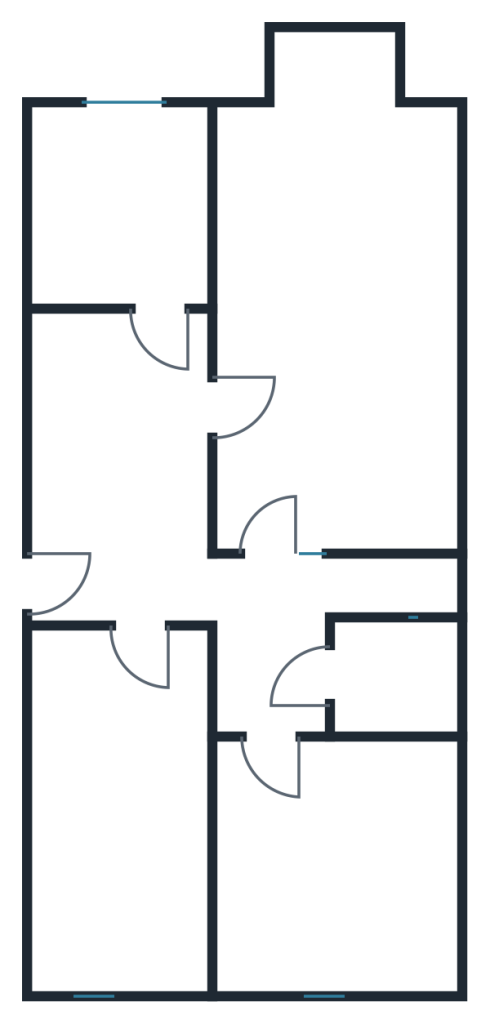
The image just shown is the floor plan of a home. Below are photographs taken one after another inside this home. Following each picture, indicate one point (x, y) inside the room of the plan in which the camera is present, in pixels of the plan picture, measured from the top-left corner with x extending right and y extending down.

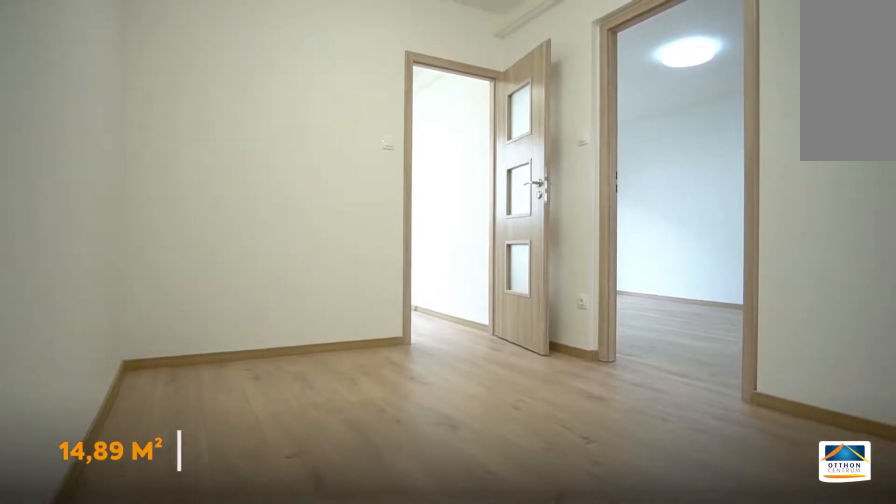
(113, 451)
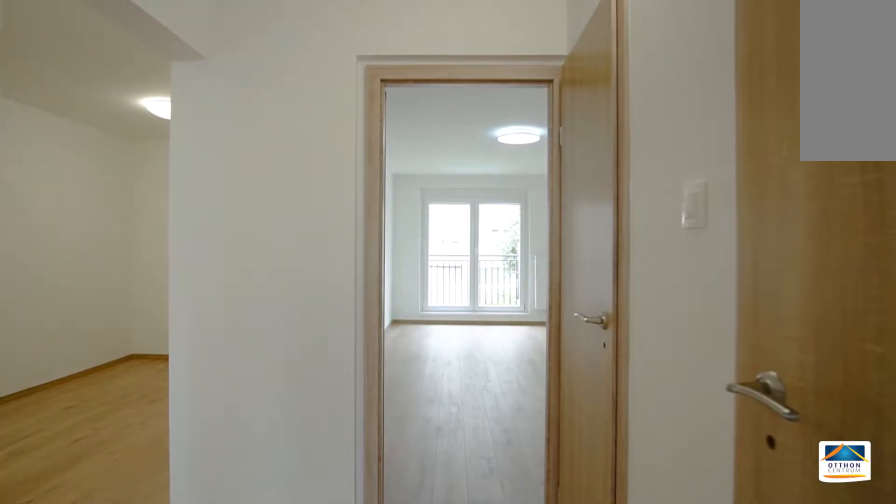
(275, 644)
